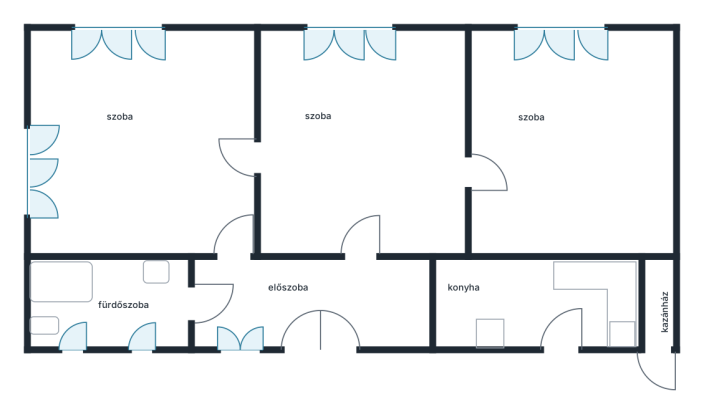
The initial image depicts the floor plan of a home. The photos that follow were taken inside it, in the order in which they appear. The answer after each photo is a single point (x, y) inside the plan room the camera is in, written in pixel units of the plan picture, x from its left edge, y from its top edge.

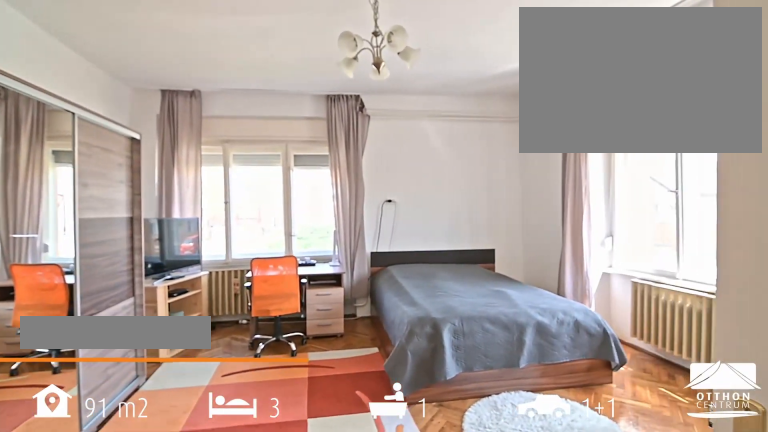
(143, 148)
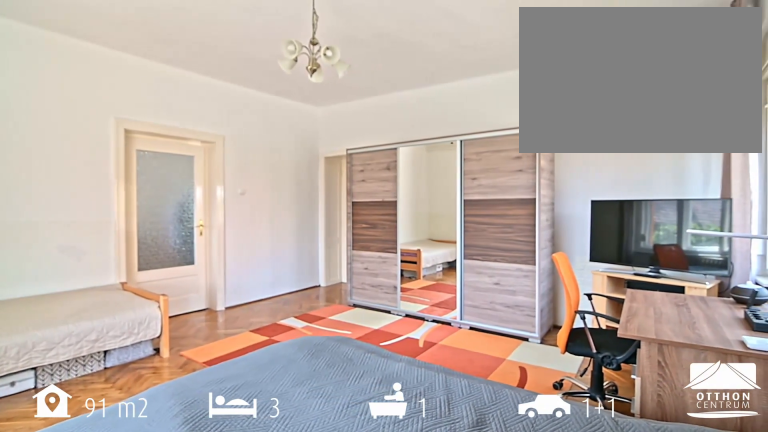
(143, 148)
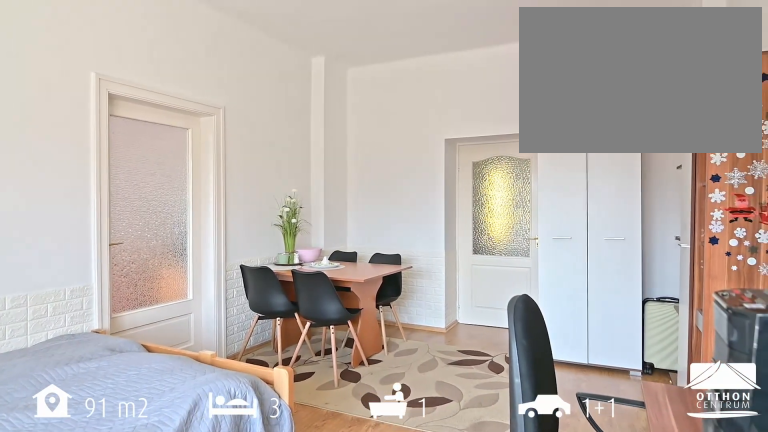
(357, 152)
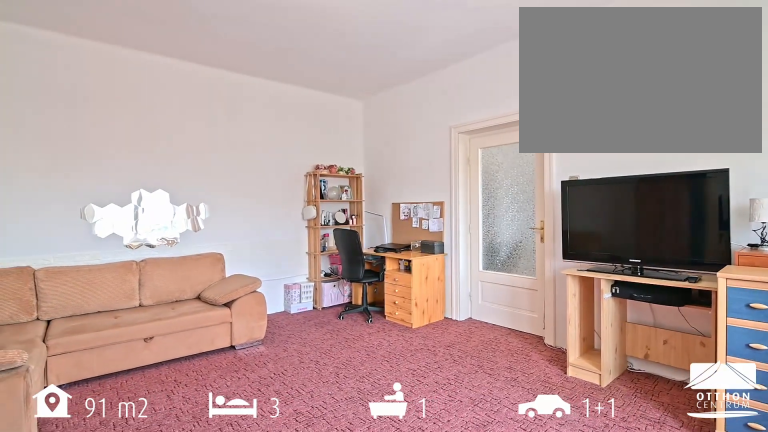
(575, 145)
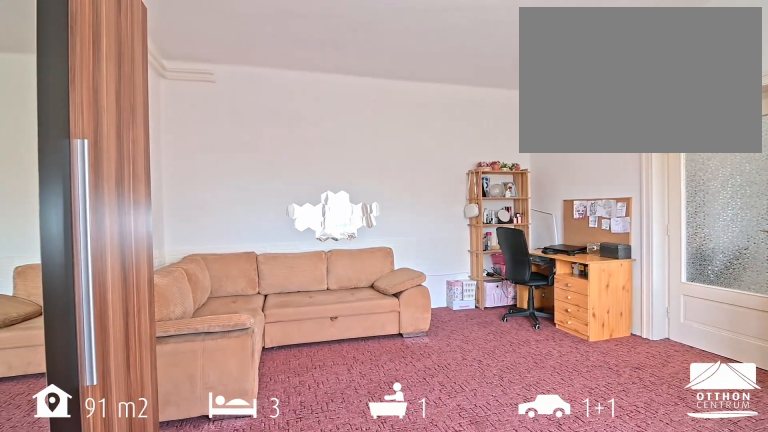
(575, 145)
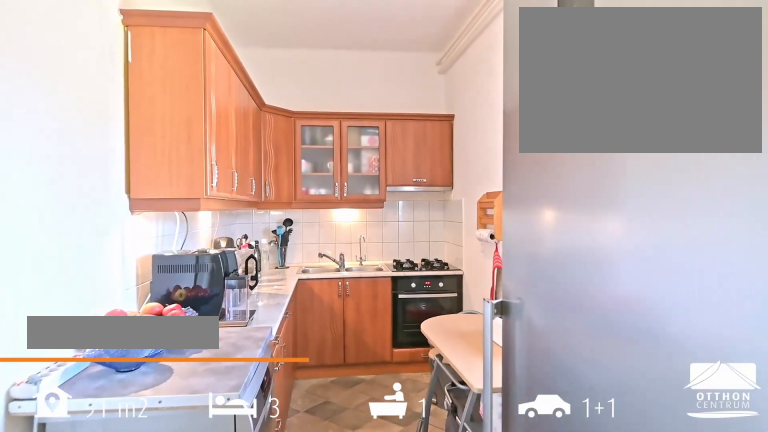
(530, 307)
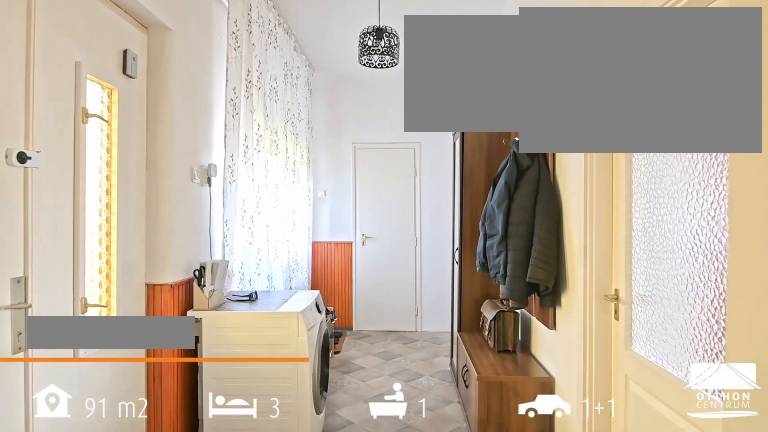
(305, 300)
